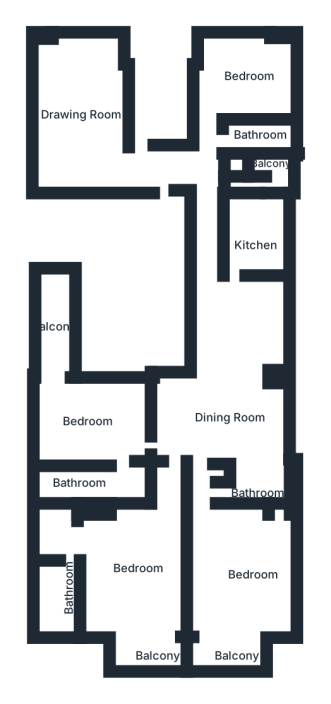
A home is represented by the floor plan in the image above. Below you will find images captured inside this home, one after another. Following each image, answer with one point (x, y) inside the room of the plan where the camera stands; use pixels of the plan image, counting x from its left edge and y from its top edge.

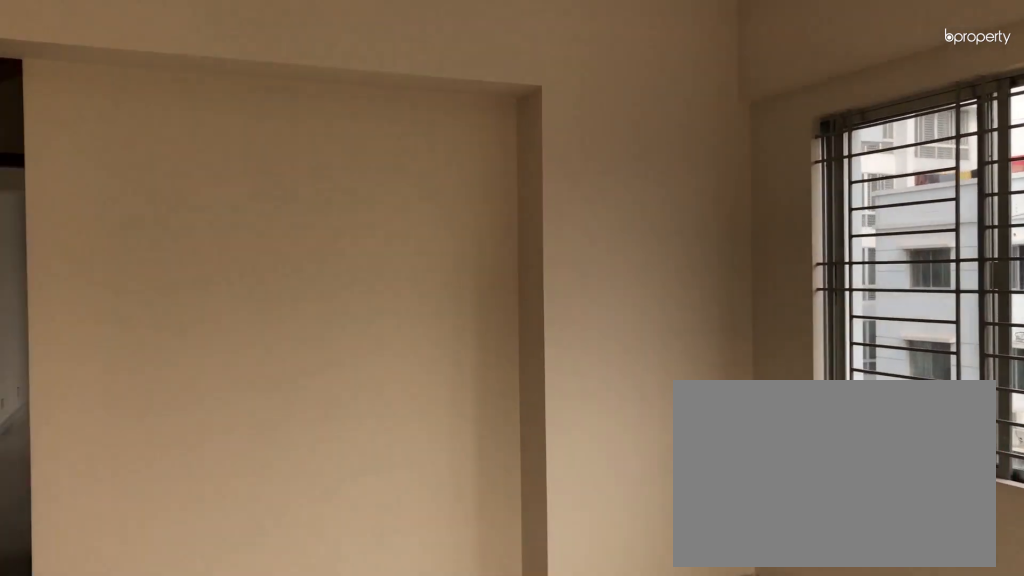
(229, 581)
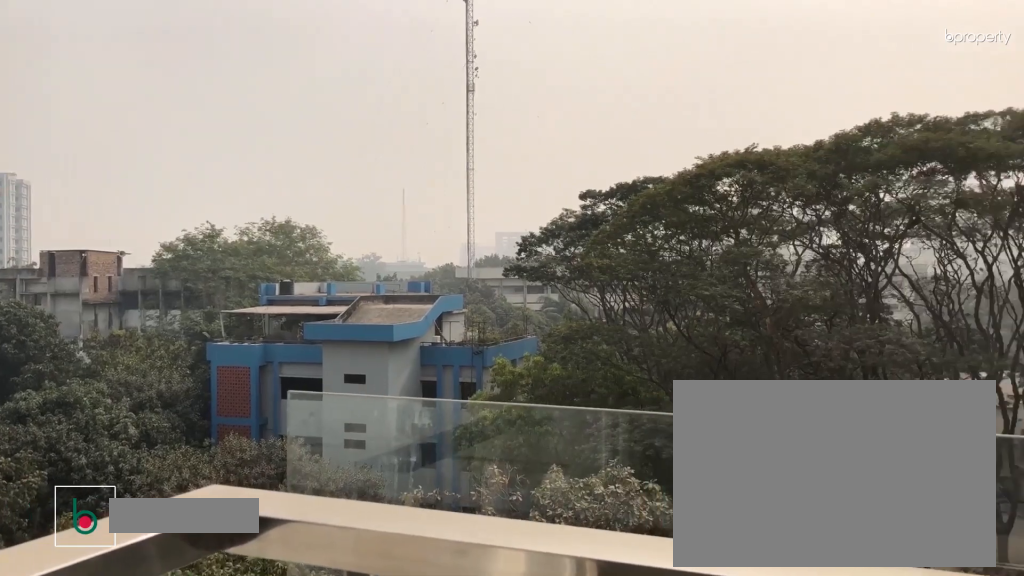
(224, 650)
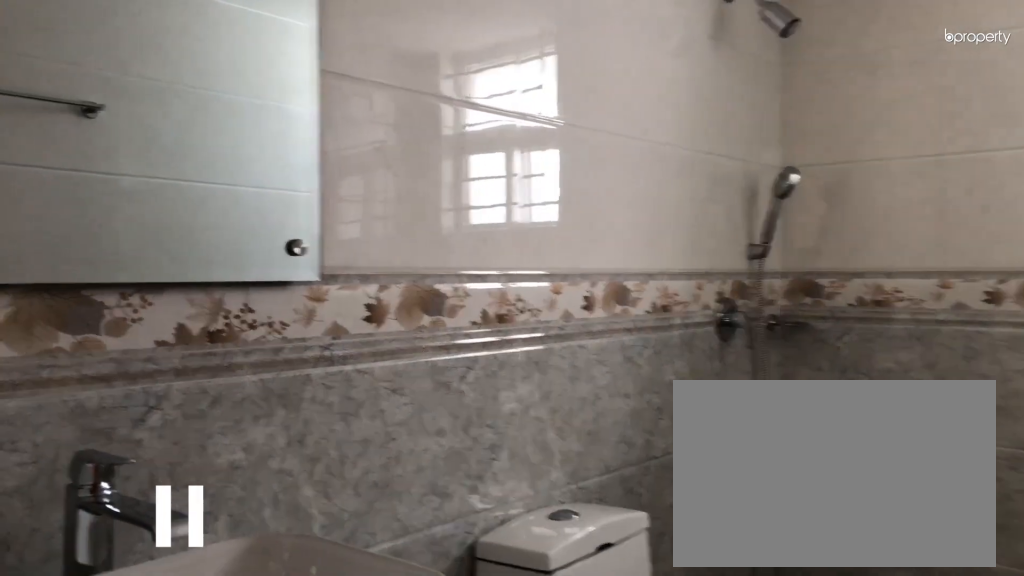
(247, 489)
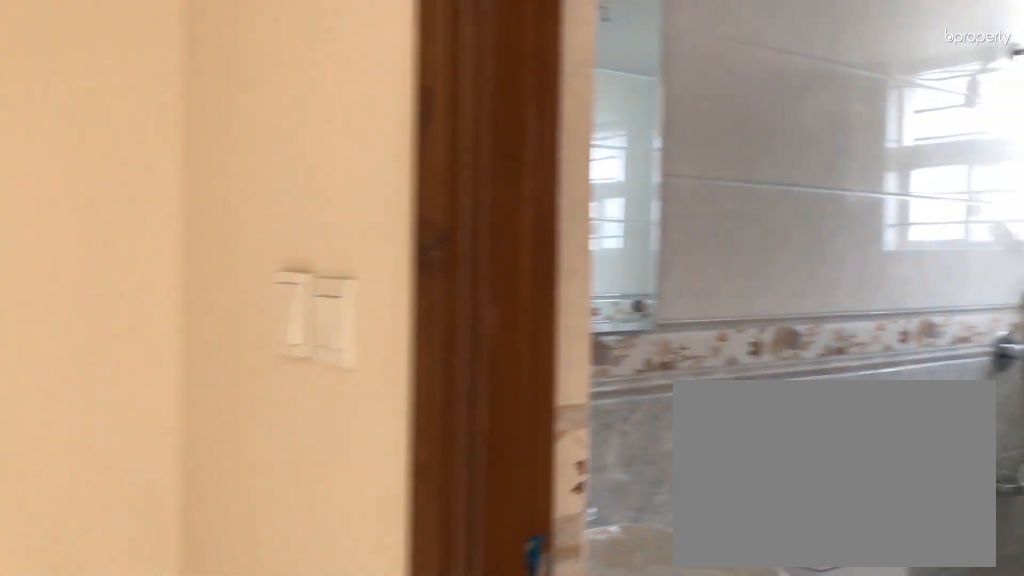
(86, 477)
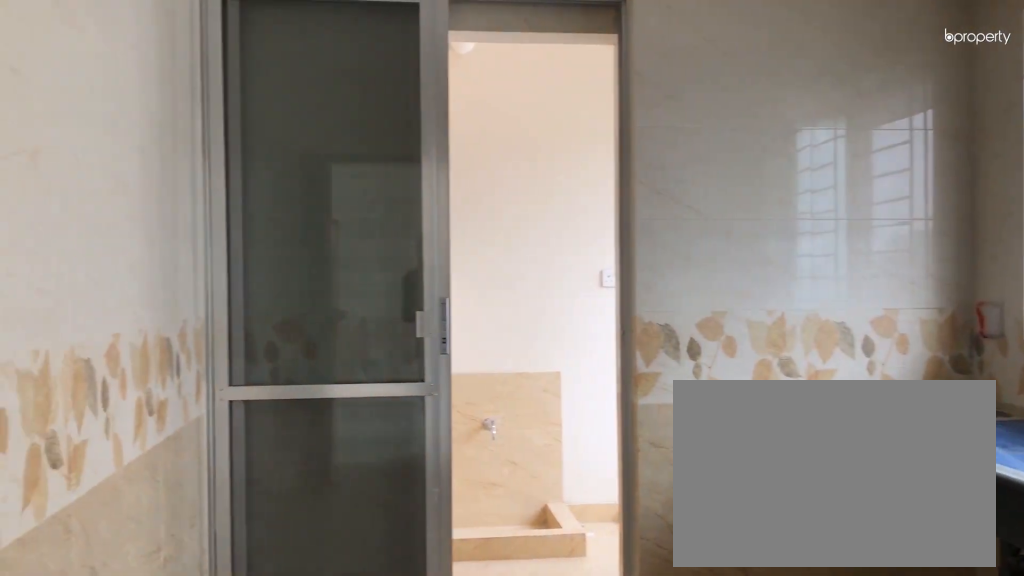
(251, 233)
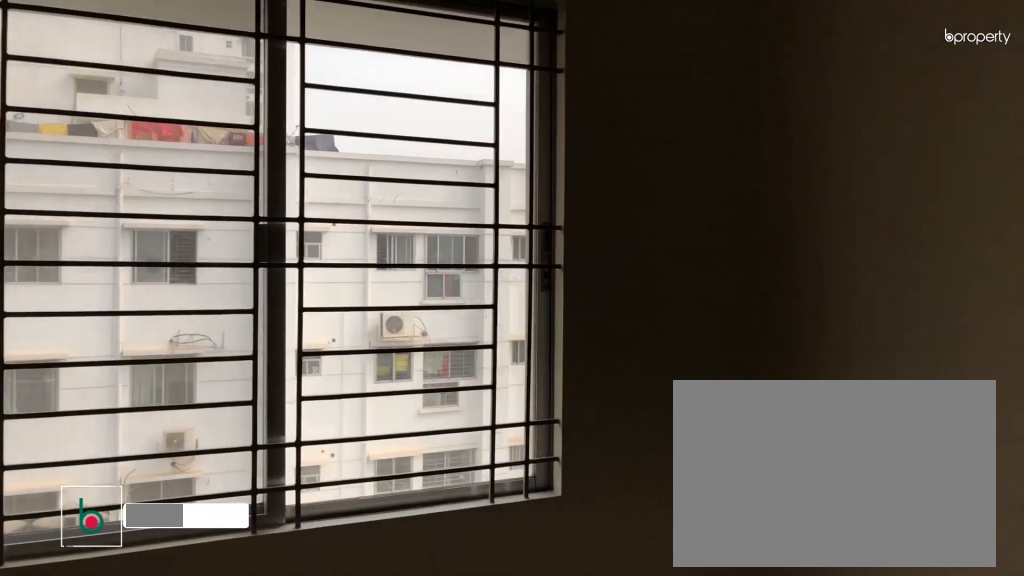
(238, 71)
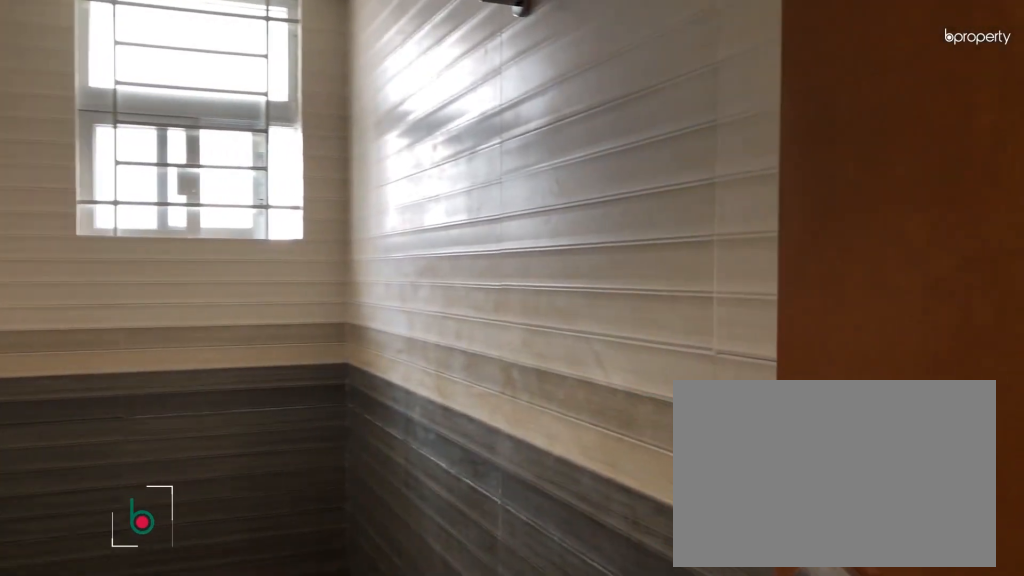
(259, 134)
